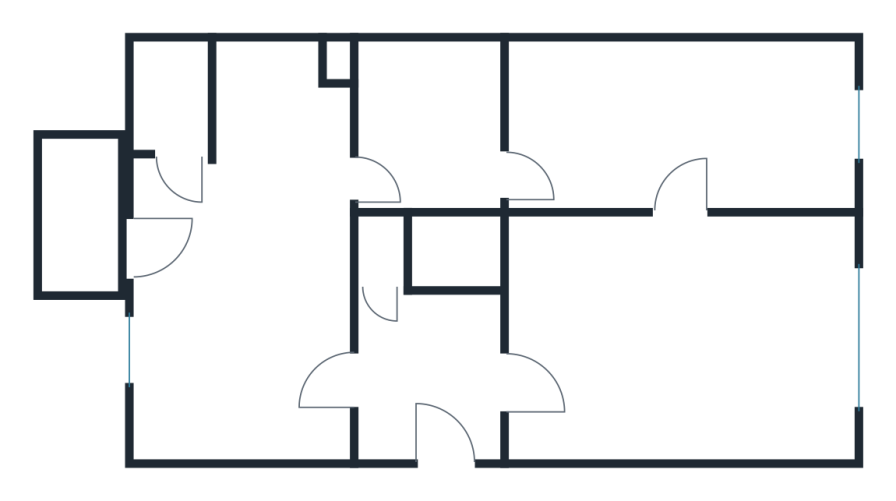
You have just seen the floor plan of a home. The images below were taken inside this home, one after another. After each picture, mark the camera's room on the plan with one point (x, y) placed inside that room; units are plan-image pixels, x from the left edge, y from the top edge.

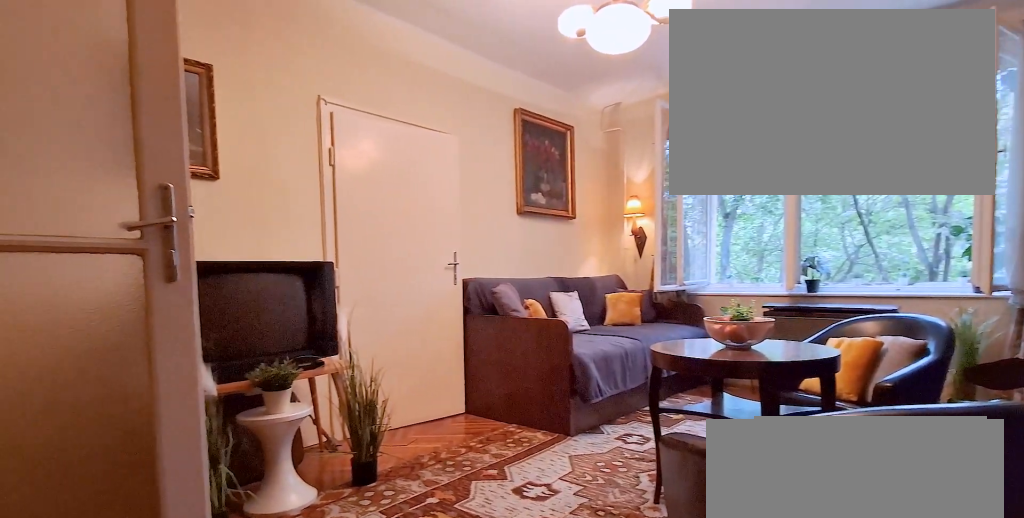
(677, 344)
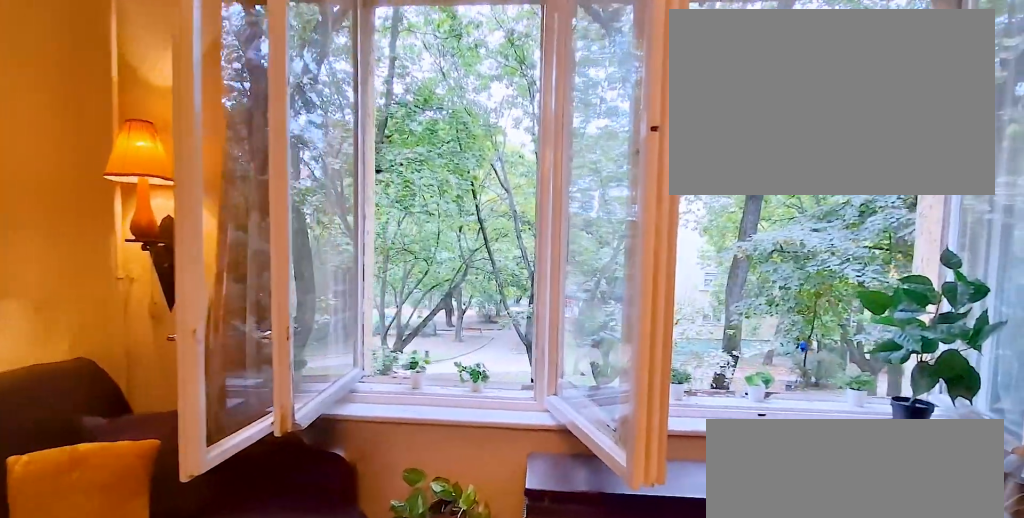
(677, 344)
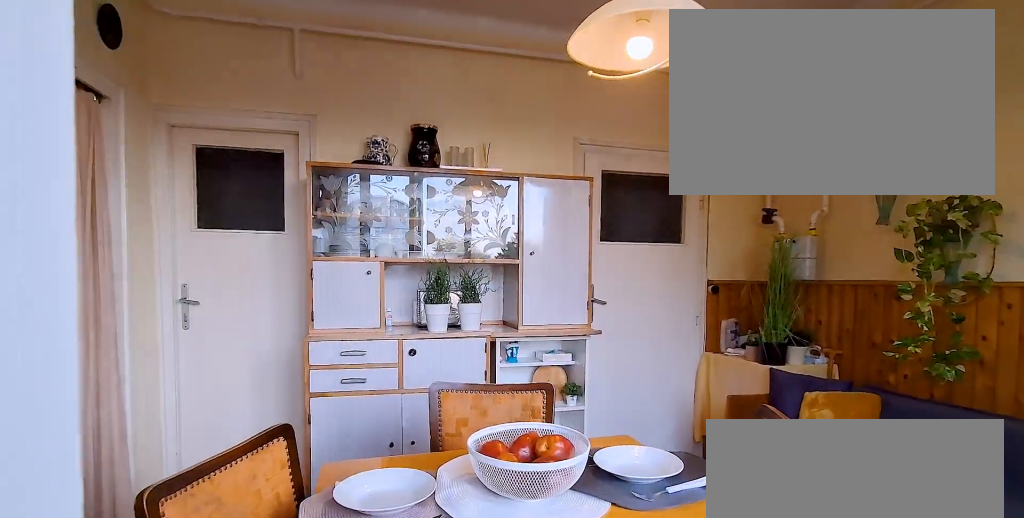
(247, 272)
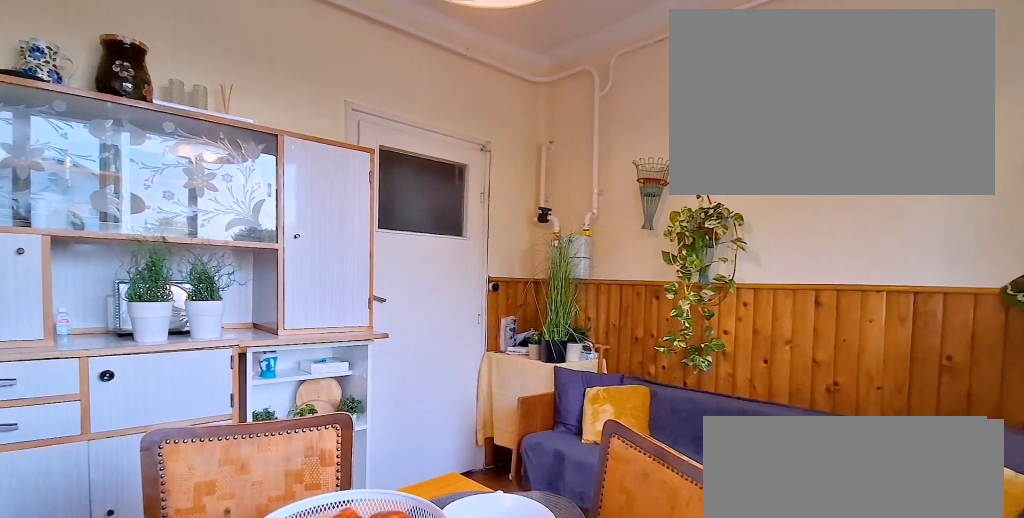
(247, 272)
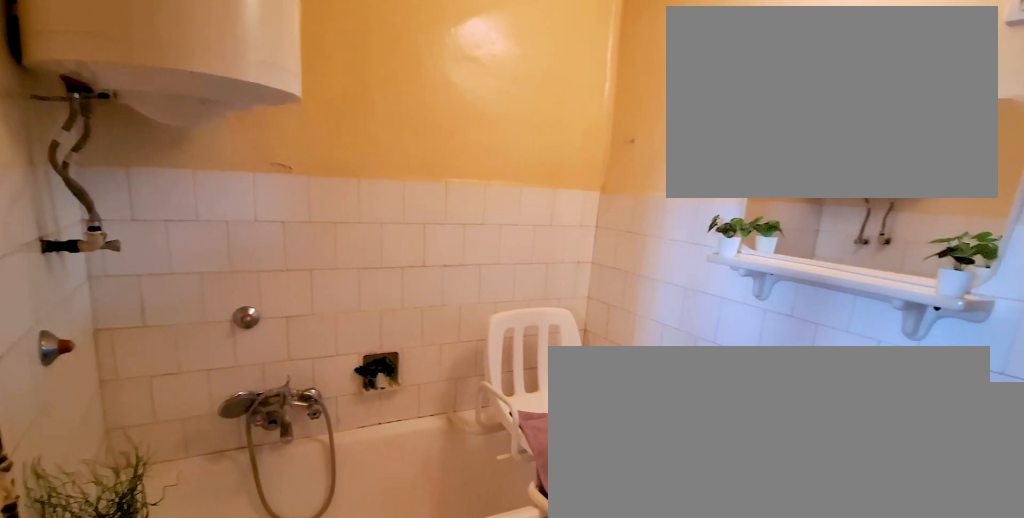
(434, 132)
